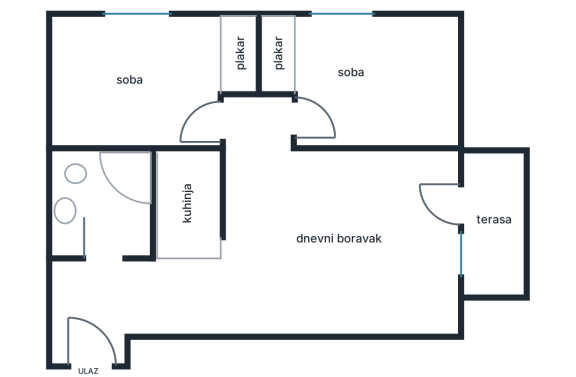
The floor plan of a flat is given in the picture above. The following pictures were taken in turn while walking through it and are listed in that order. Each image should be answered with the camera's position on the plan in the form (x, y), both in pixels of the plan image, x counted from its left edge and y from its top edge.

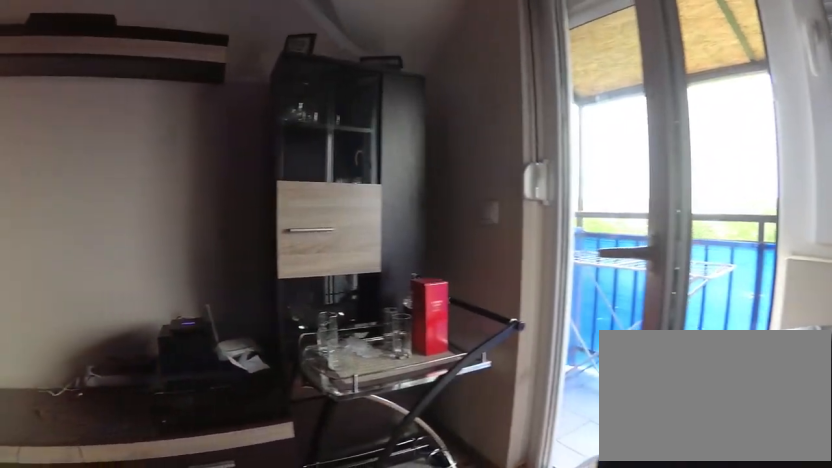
(380, 249)
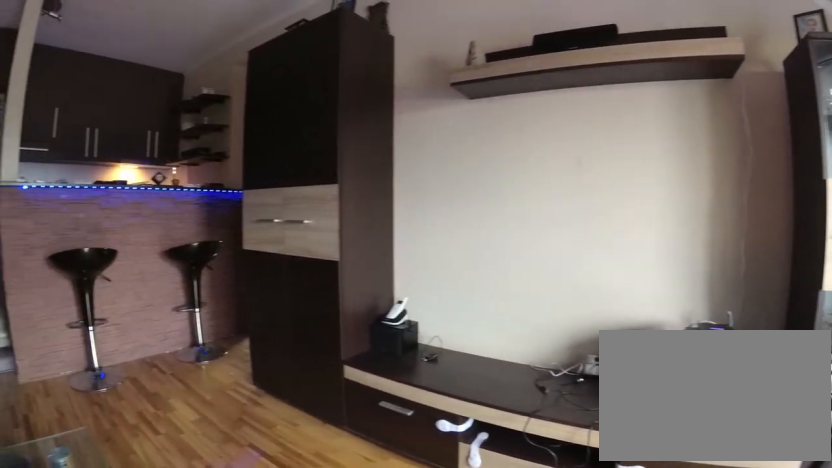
(397, 251)
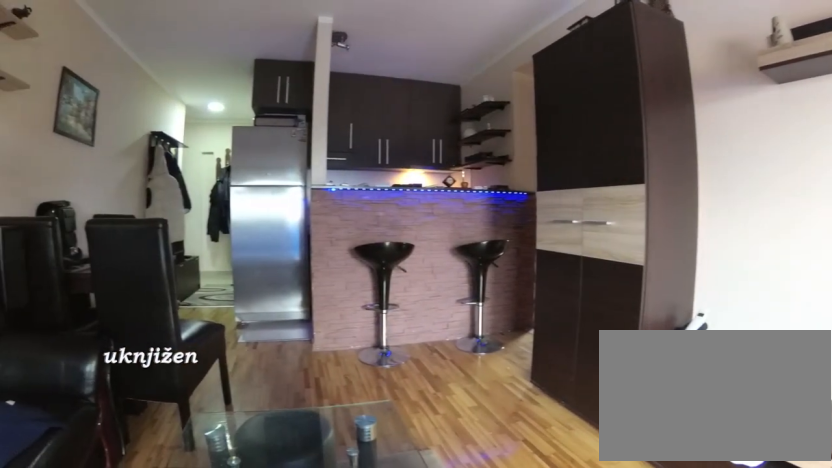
(406, 241)
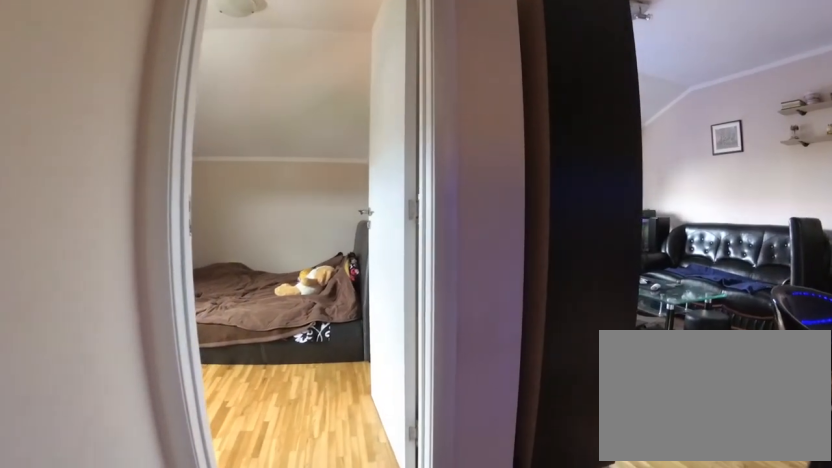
(196, 117)
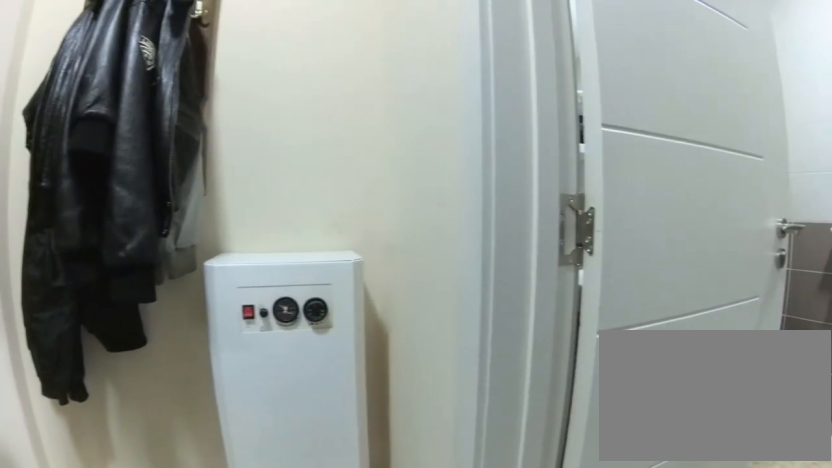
(113, 293)
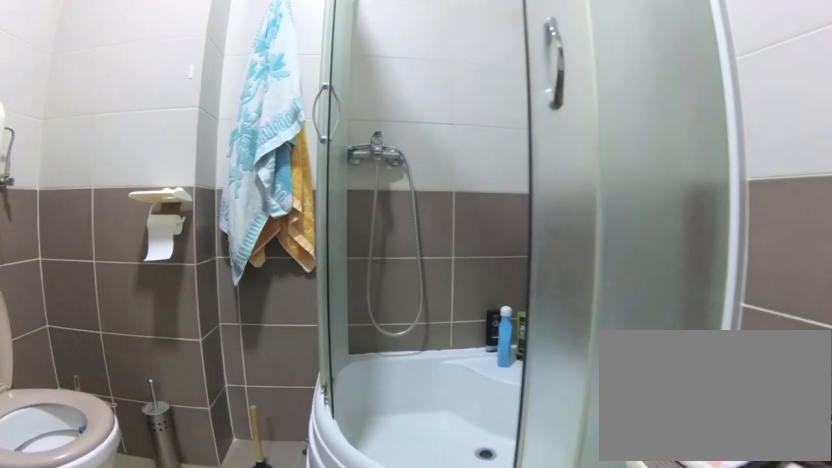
(103, 230)
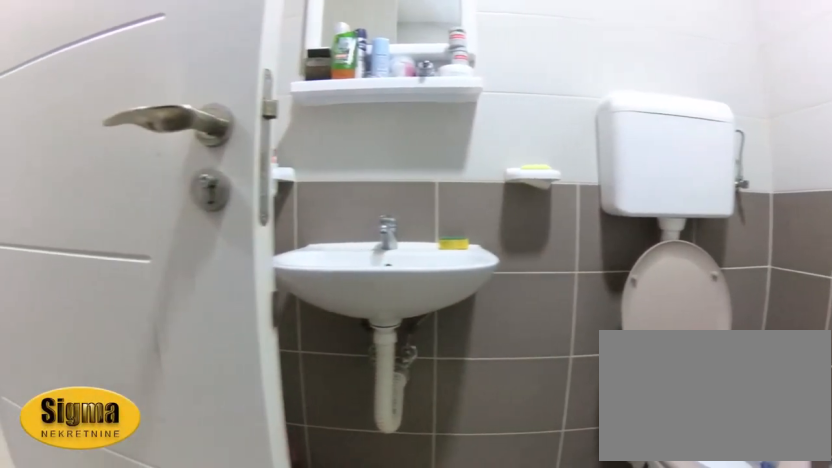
(118, 204)
